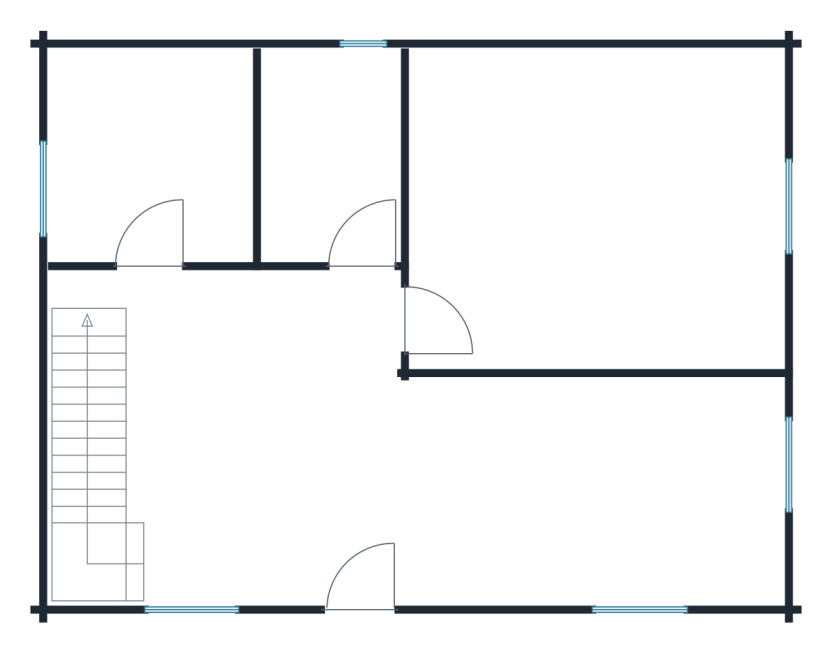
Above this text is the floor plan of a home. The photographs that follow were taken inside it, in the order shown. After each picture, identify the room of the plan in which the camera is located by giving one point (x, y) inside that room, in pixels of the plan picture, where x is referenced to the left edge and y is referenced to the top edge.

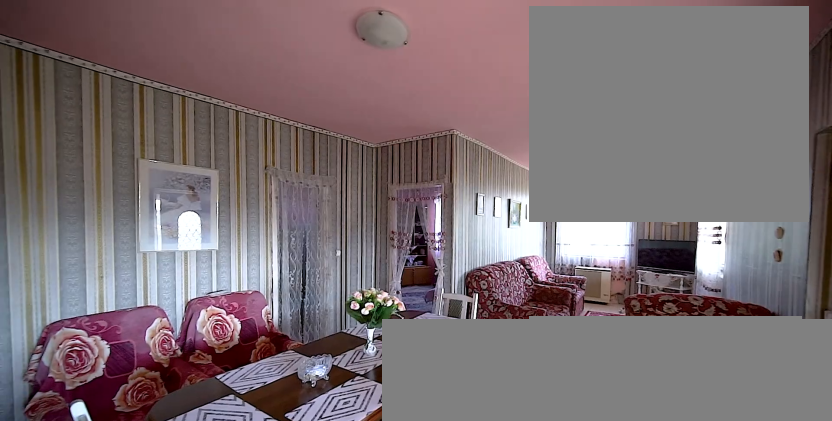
(355, 469)
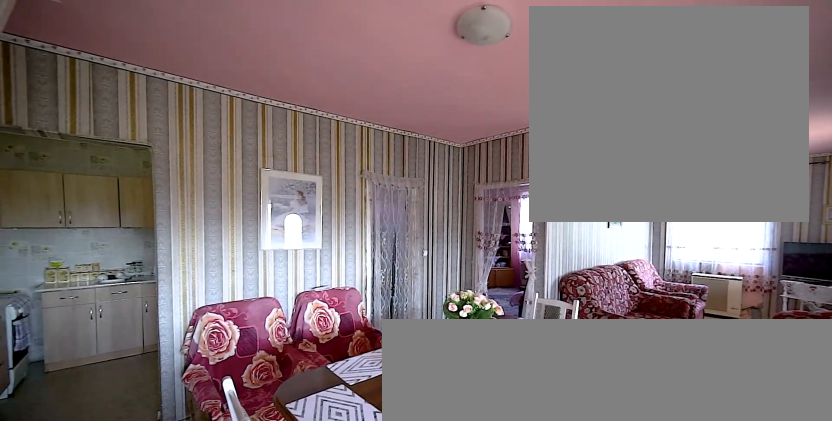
(354, 470)
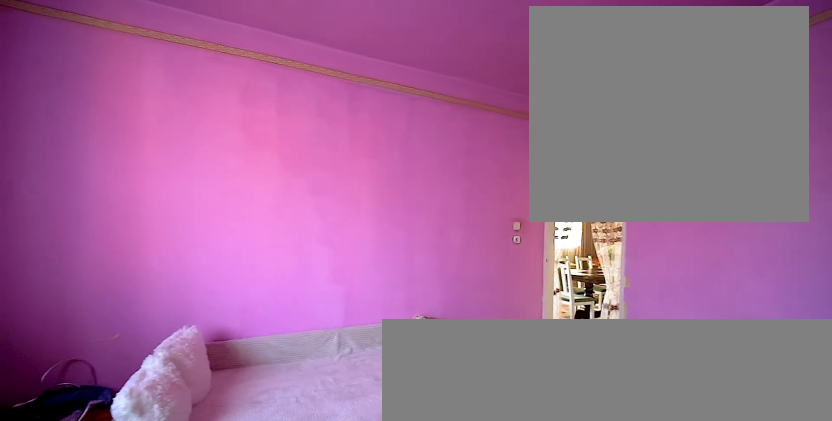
(603, 223)
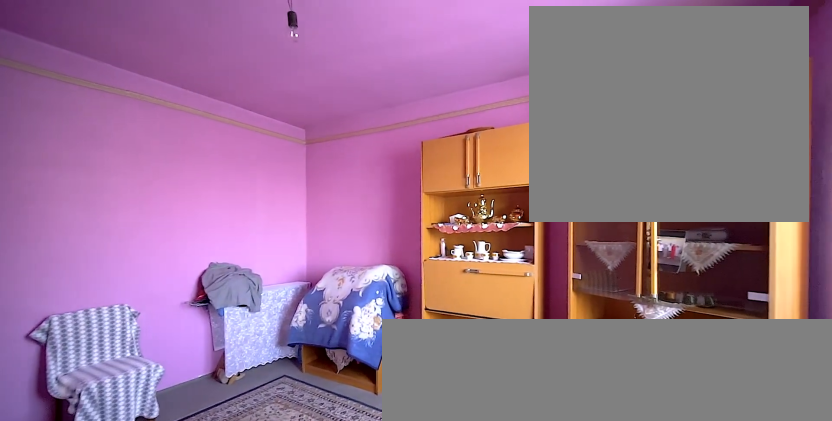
(603, 223)
